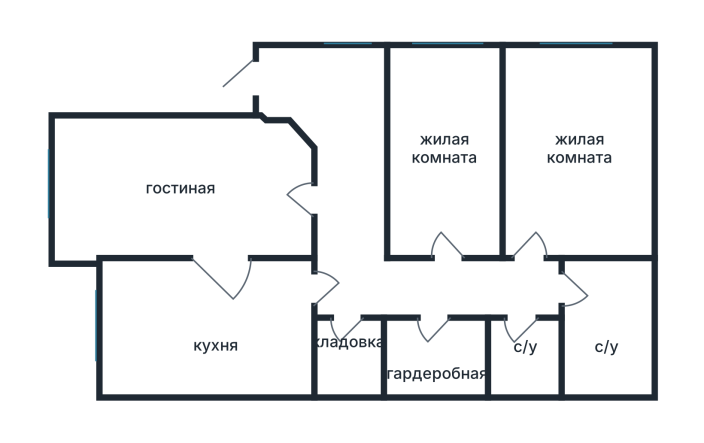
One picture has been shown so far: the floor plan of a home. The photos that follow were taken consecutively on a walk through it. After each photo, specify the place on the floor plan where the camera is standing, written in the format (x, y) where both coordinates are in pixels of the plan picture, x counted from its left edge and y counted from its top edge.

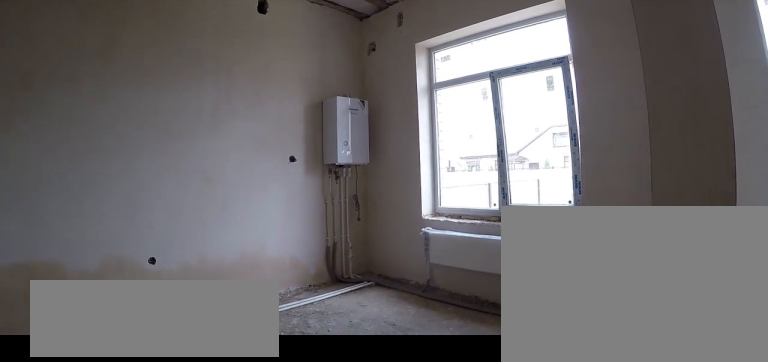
(182, 317)
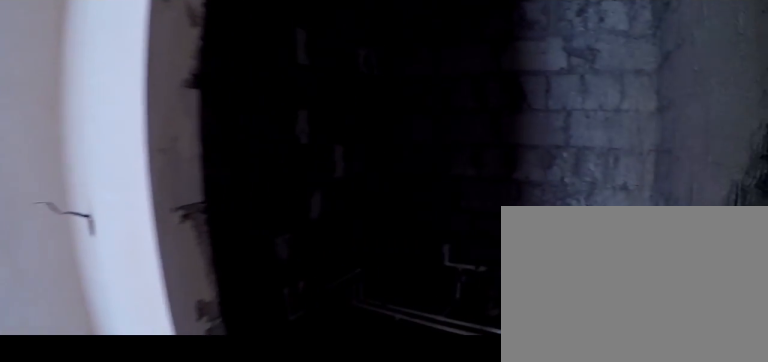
(509, 295)
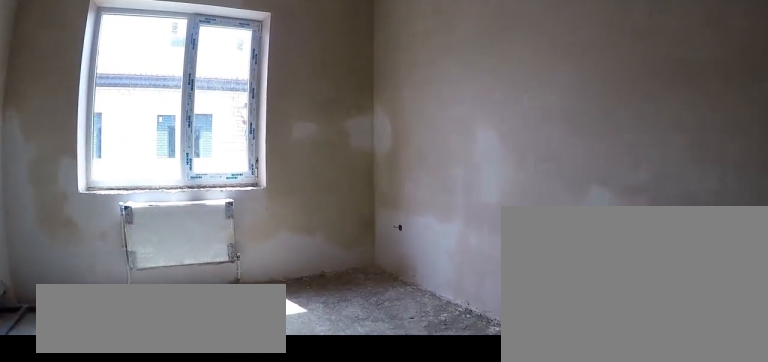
(574, 149)
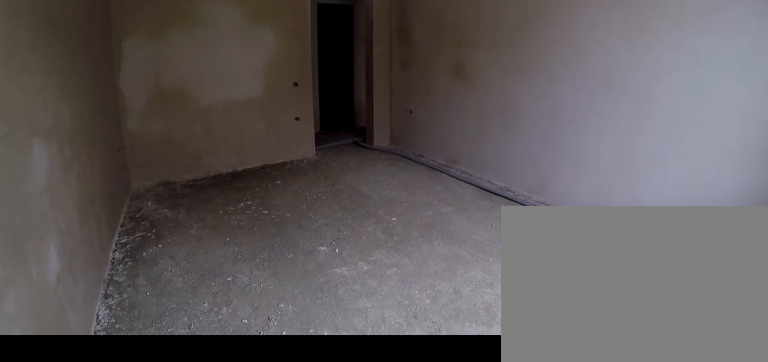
(630, 74)
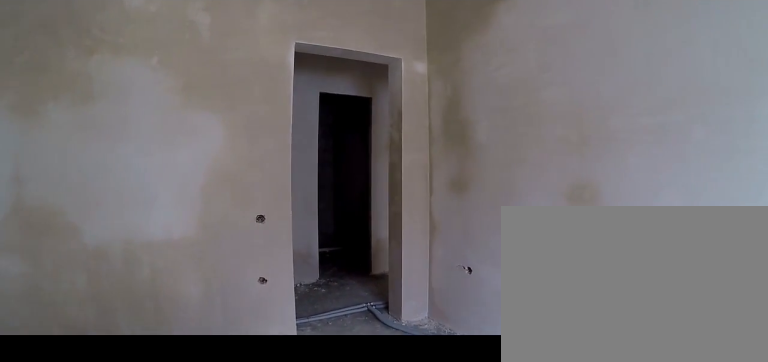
(577, 168)
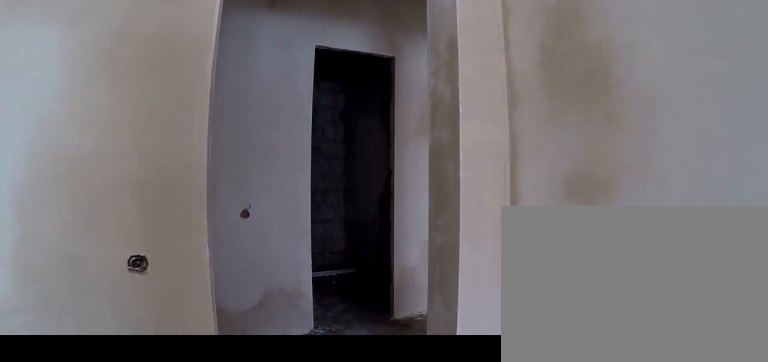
(546, 223)
